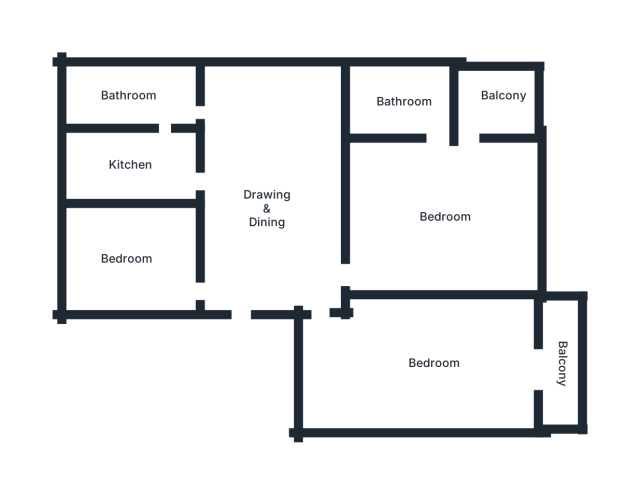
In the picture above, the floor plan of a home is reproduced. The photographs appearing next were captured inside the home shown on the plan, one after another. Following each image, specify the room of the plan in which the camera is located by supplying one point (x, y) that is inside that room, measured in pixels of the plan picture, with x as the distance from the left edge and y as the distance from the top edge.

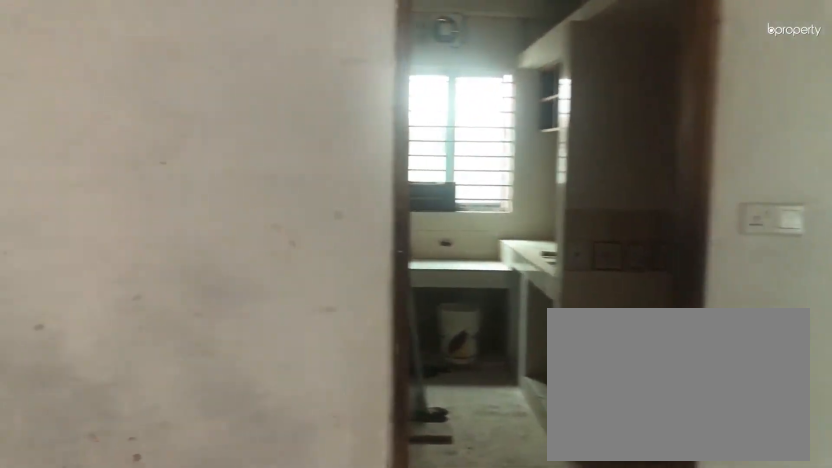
(272, 208)
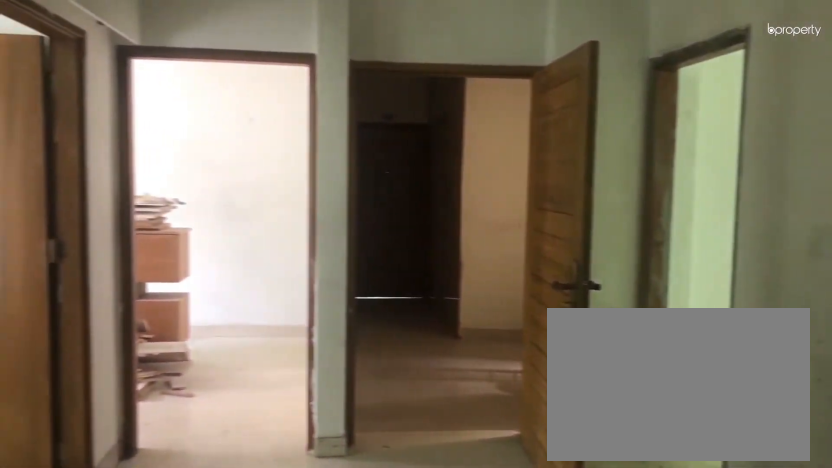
(272, 208)
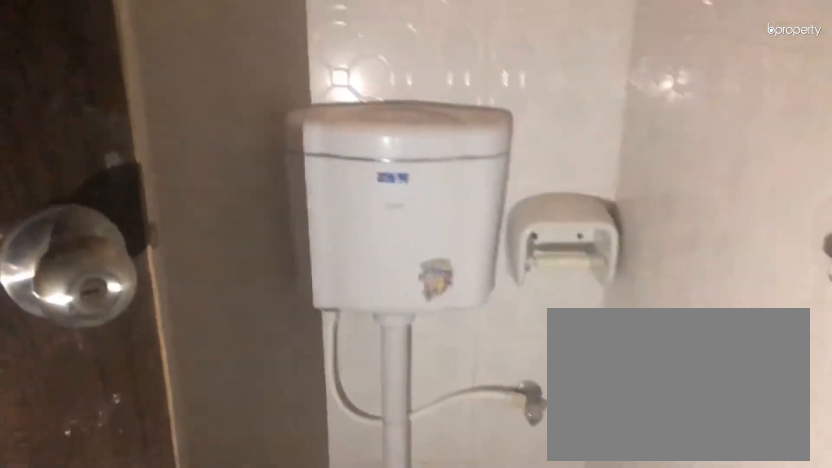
(130, 95)
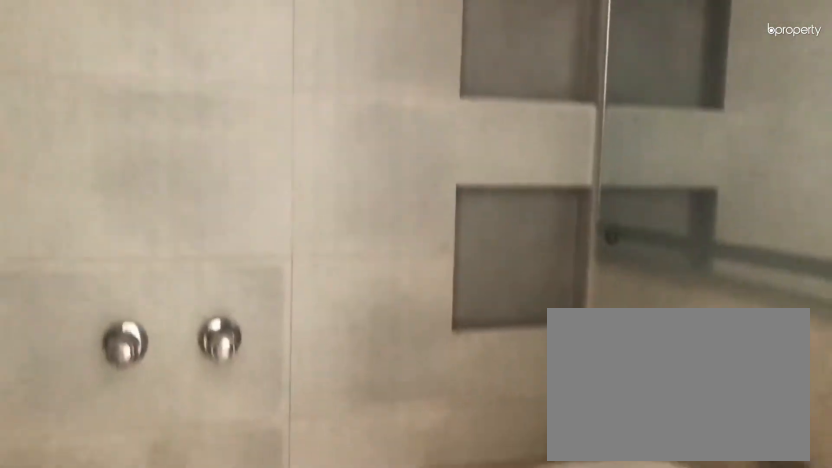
(417, 100)
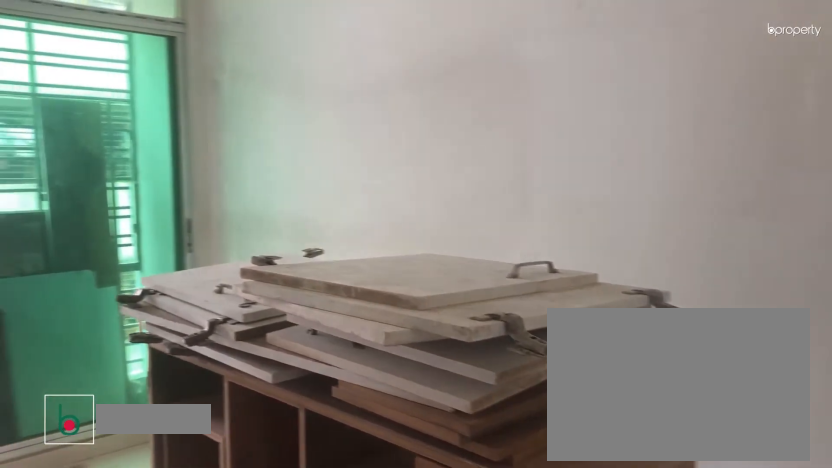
(434, 376)
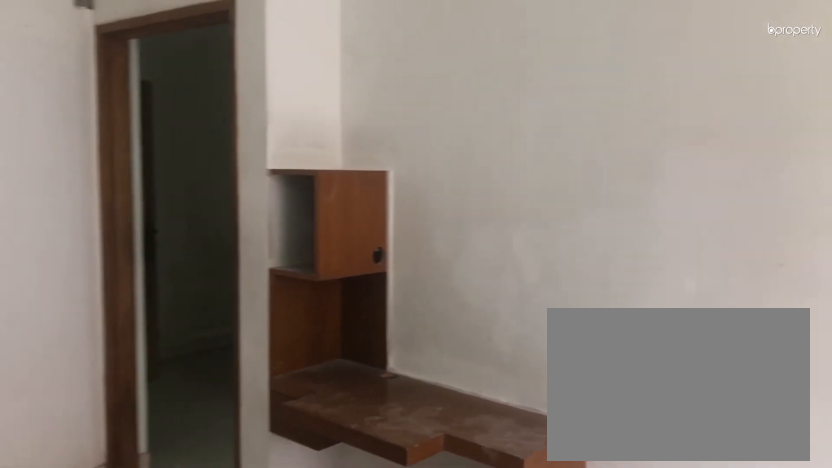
(434, 376)
